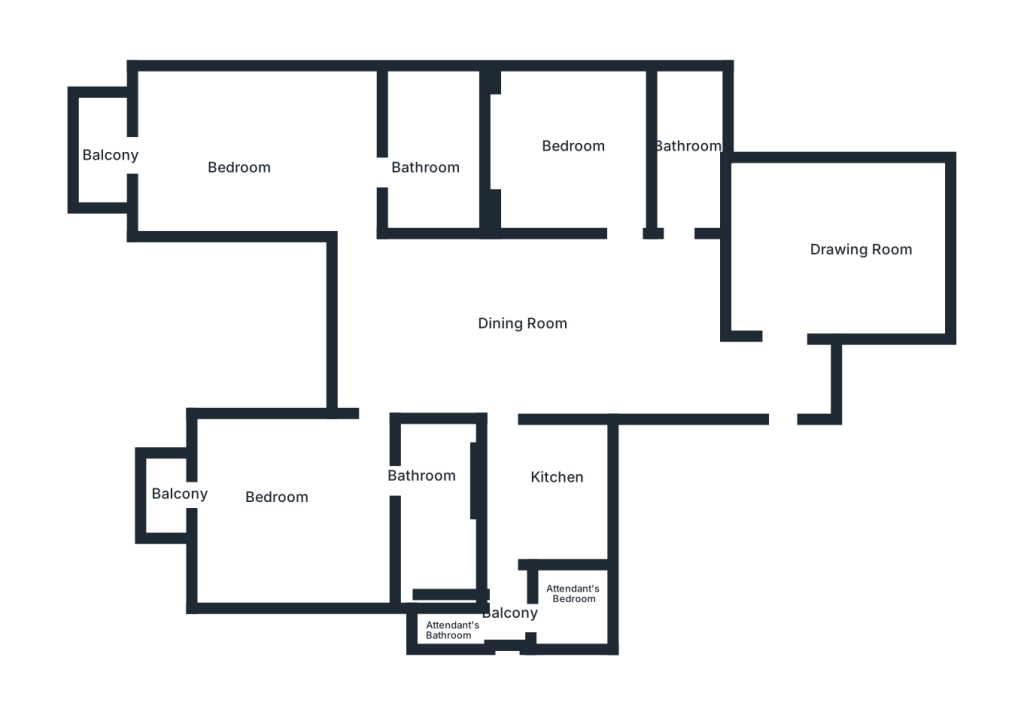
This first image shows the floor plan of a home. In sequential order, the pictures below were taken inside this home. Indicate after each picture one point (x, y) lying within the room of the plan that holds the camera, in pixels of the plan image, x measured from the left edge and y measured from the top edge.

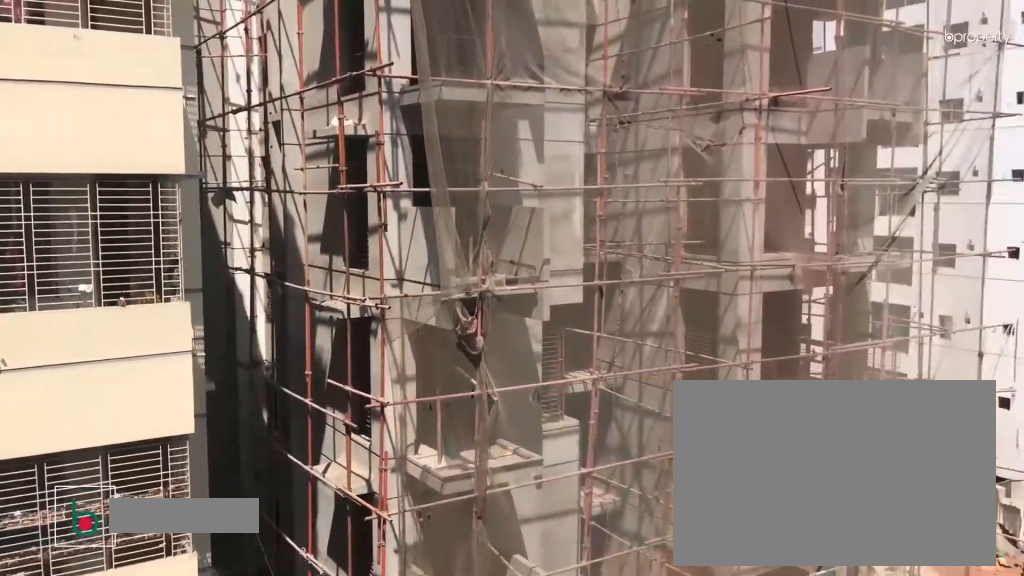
(111, 153)
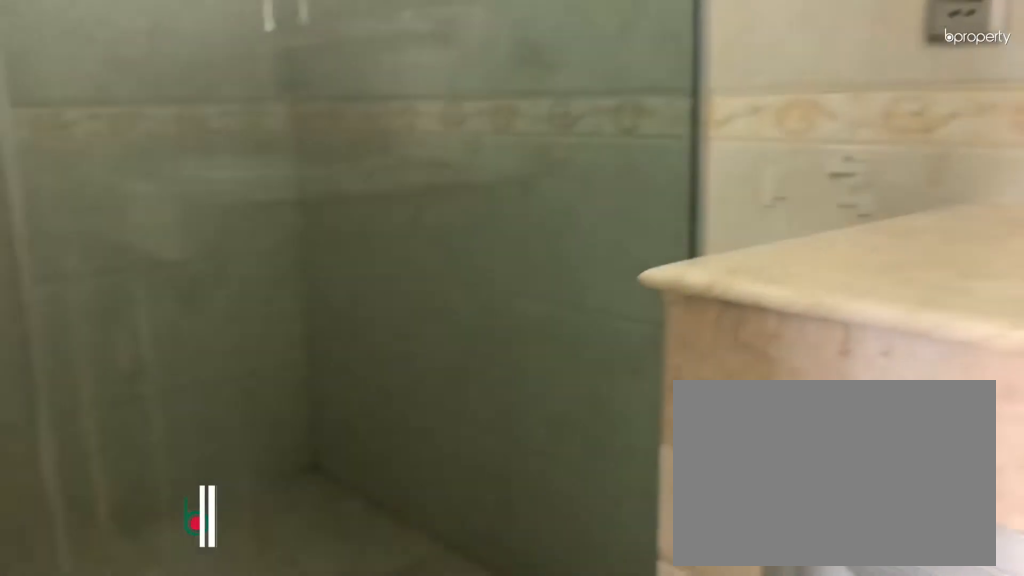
(436, 165)
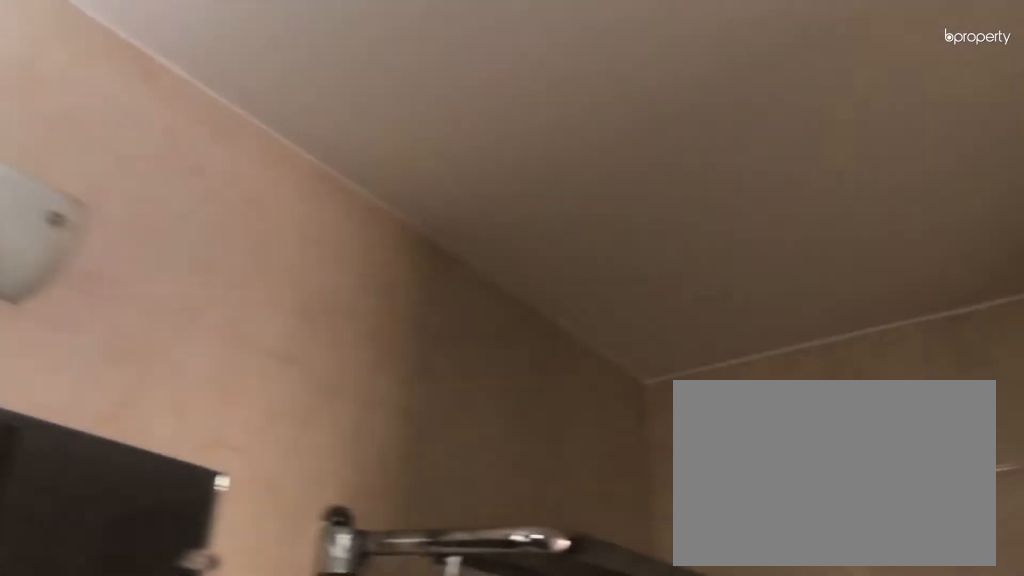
(436, 165)
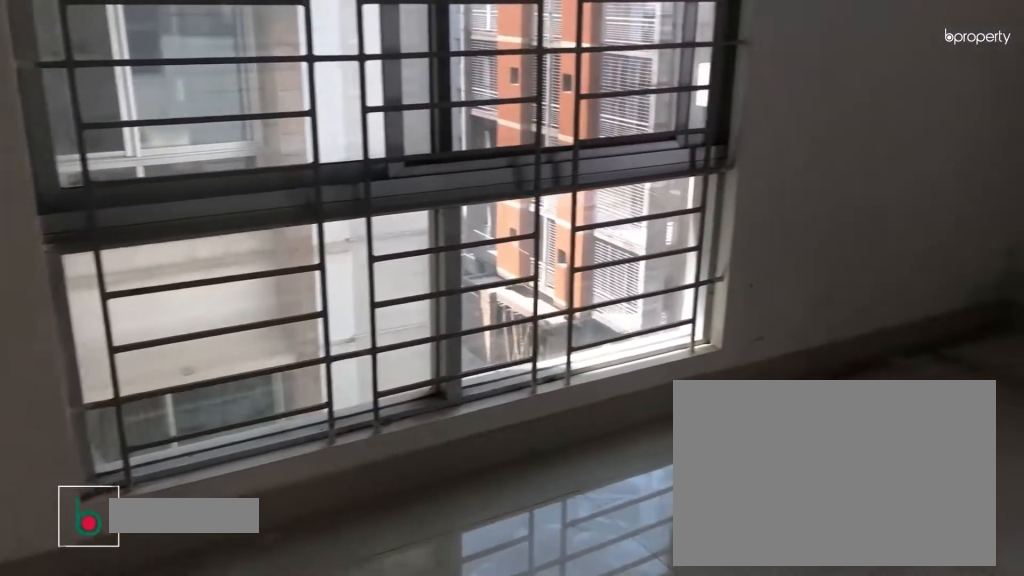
(279, 507)
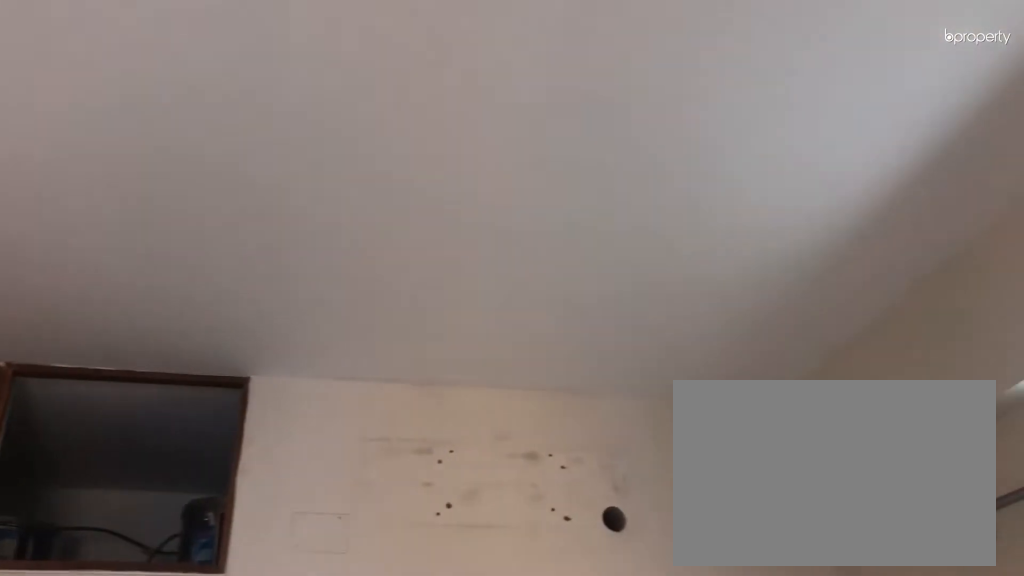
(279, 507)
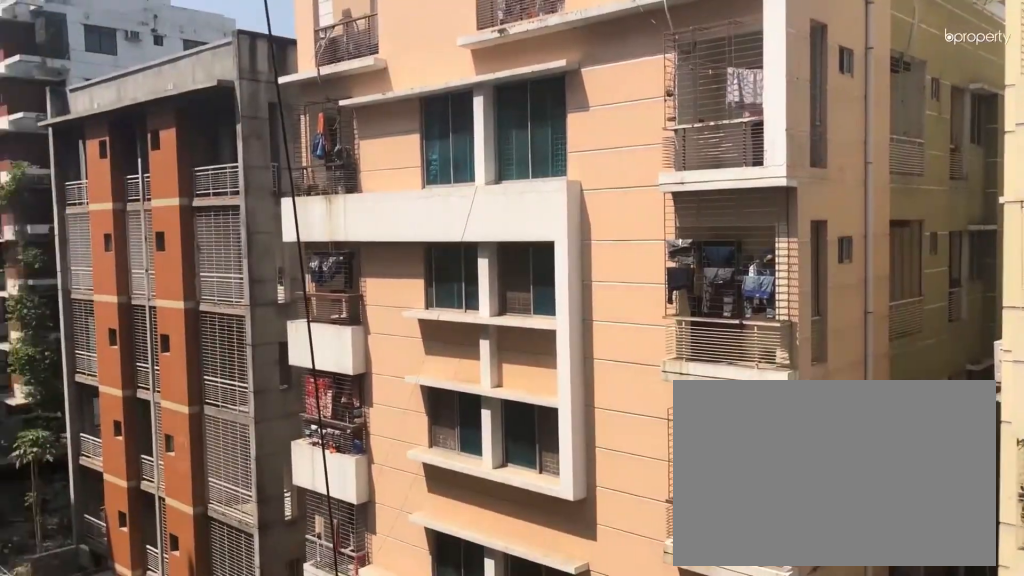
(174, 502)
